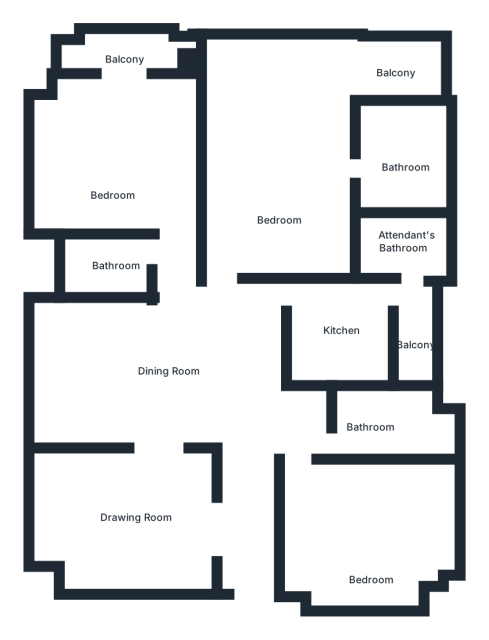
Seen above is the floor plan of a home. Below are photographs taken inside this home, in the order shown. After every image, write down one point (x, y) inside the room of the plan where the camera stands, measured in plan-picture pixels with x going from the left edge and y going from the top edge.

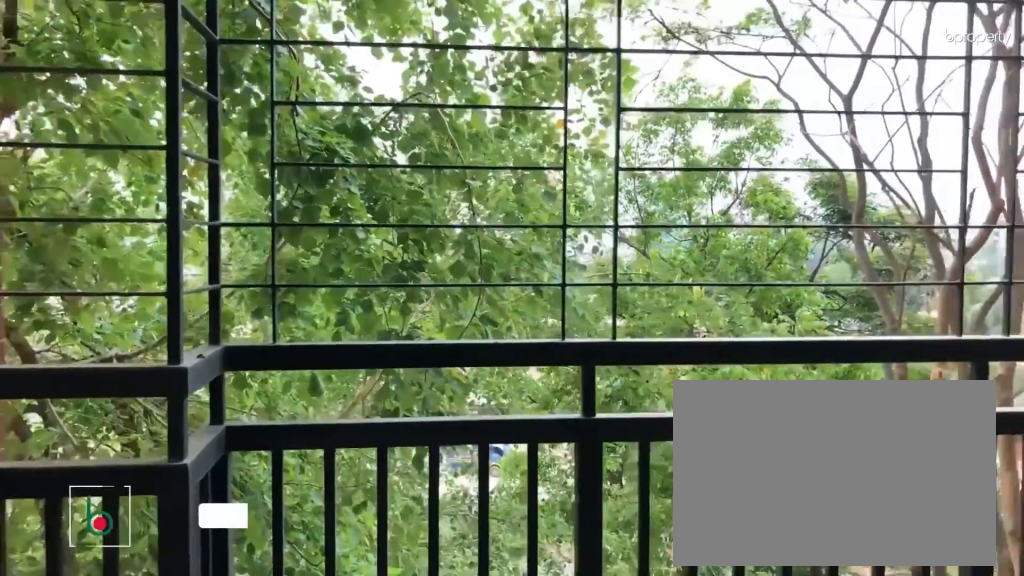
(126, 50)
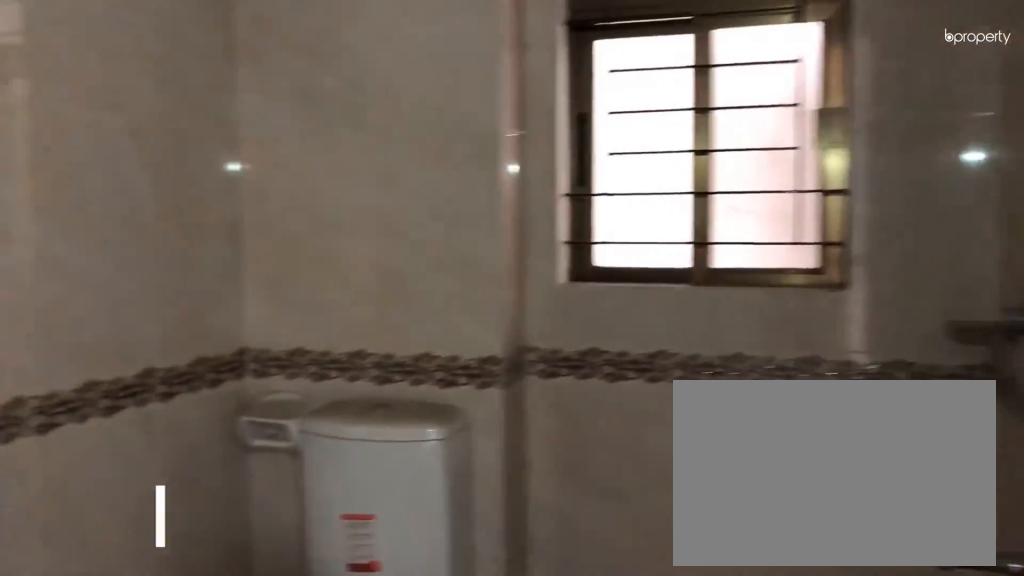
(117, 268)
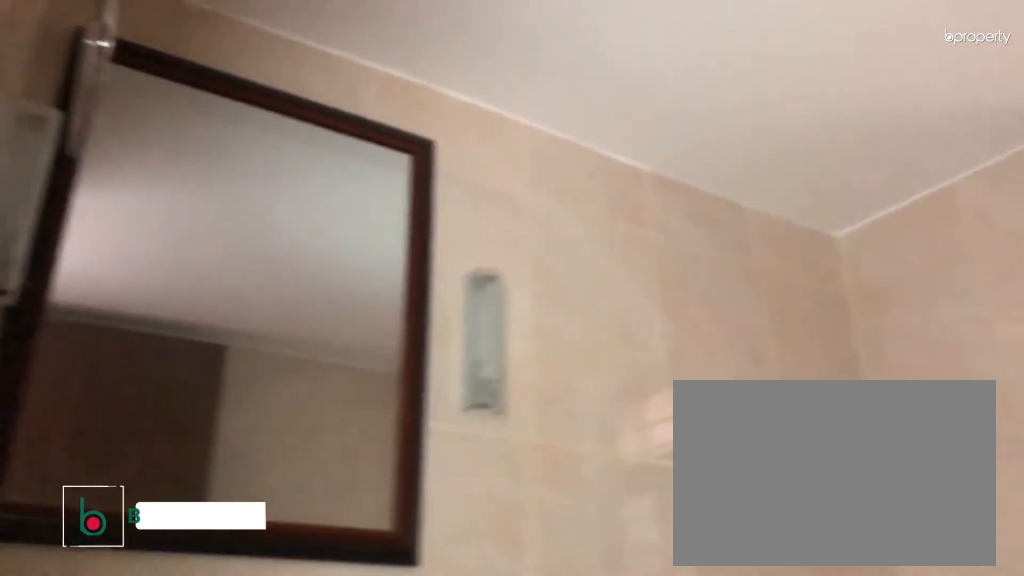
(117, 268)
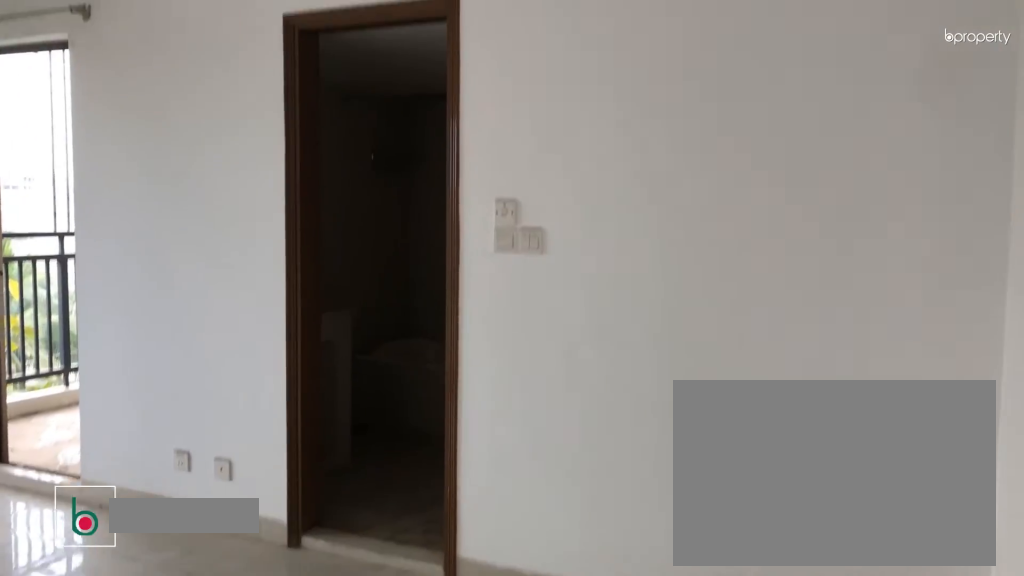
(279, 177)
